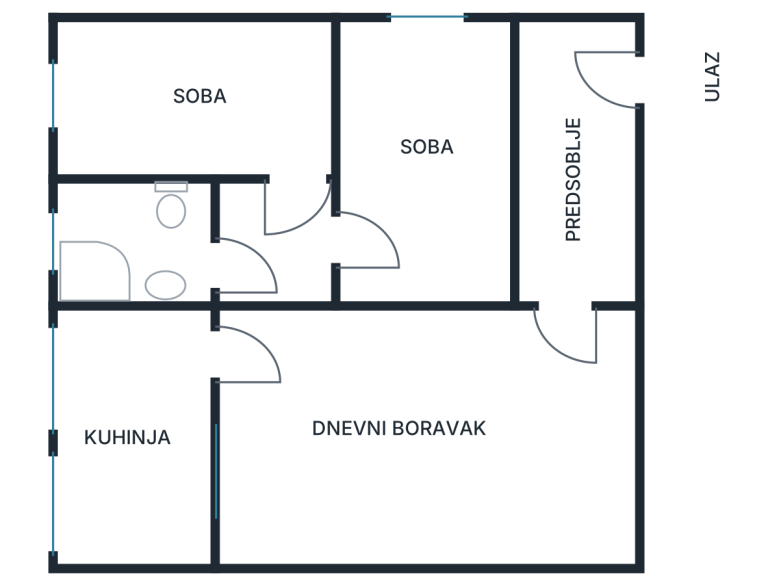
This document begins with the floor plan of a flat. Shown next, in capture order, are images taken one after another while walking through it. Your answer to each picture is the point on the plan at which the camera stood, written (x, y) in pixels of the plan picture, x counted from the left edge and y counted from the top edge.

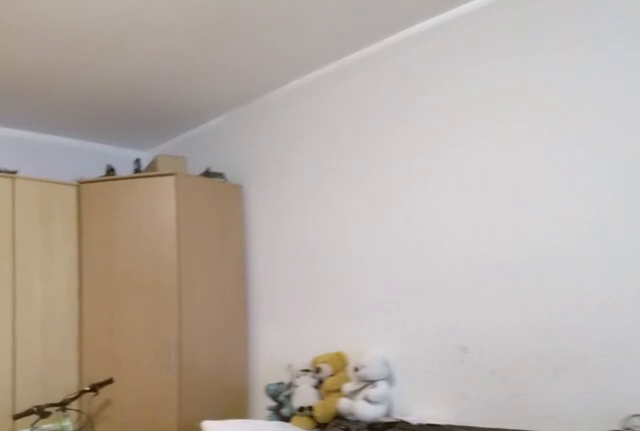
(306, 357)
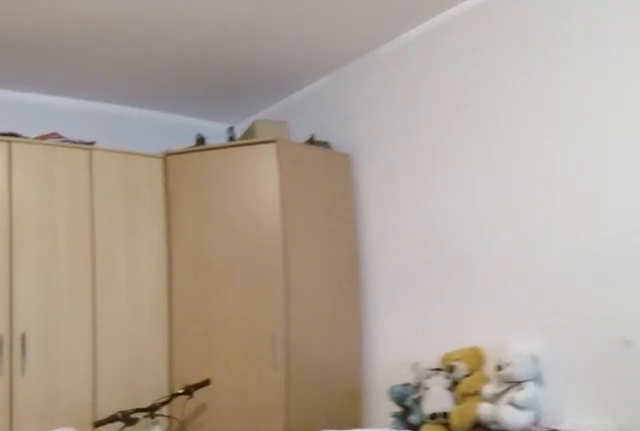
(345, 368)
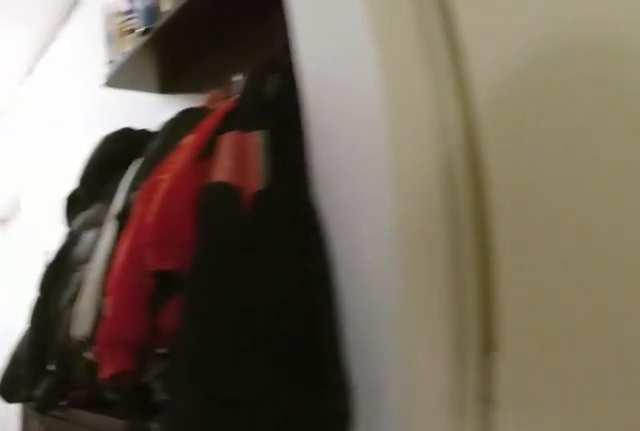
(577, 336)
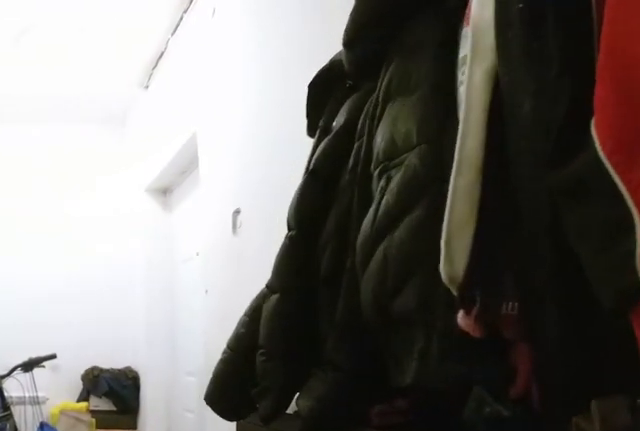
(577, 280)
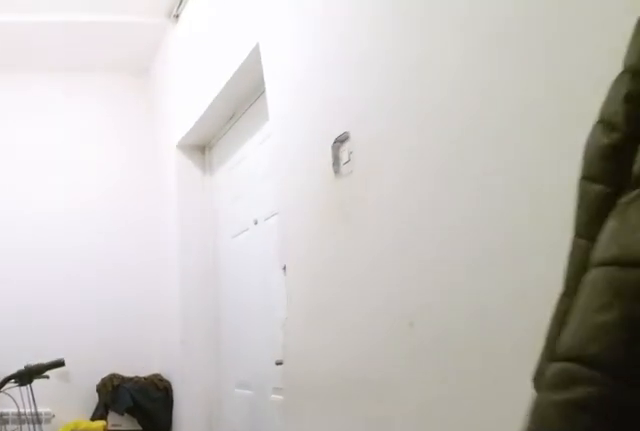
(575, 224)
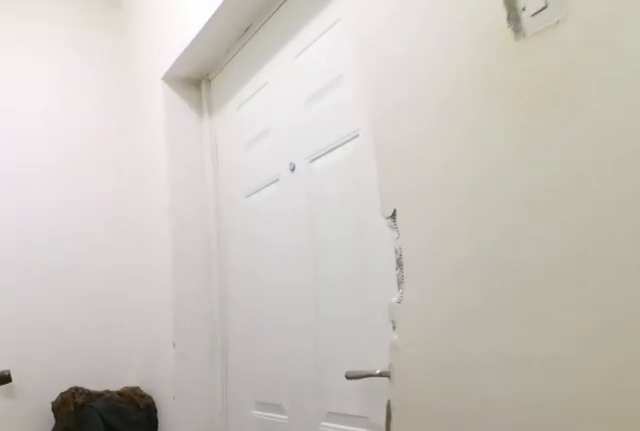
(572, 179)
